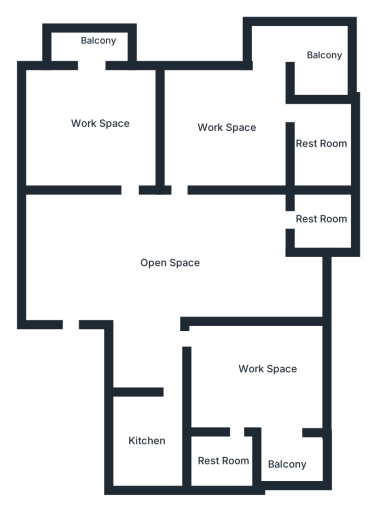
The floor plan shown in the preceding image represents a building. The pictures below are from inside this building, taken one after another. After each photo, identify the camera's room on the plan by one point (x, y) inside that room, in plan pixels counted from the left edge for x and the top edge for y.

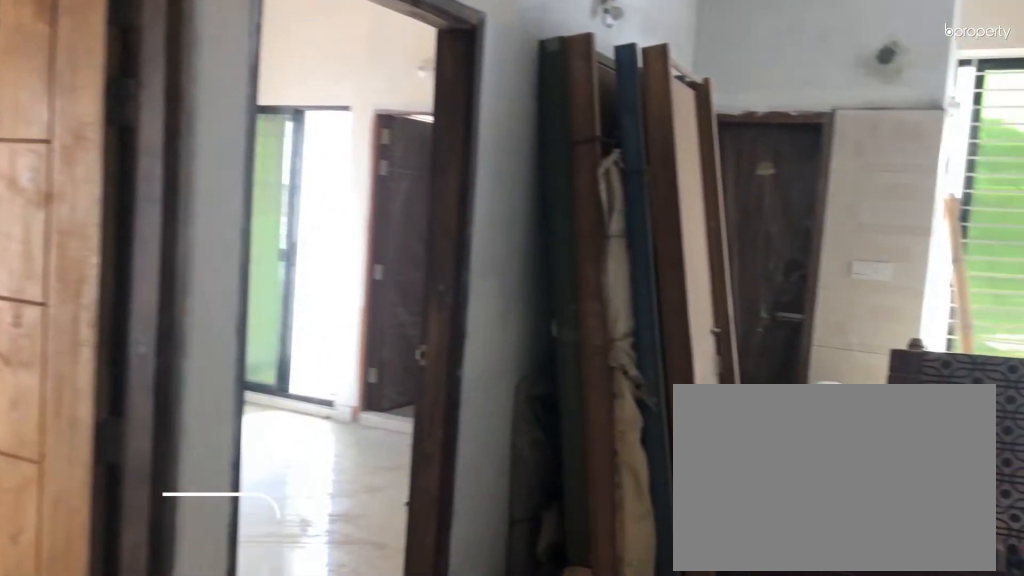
(165, 277)
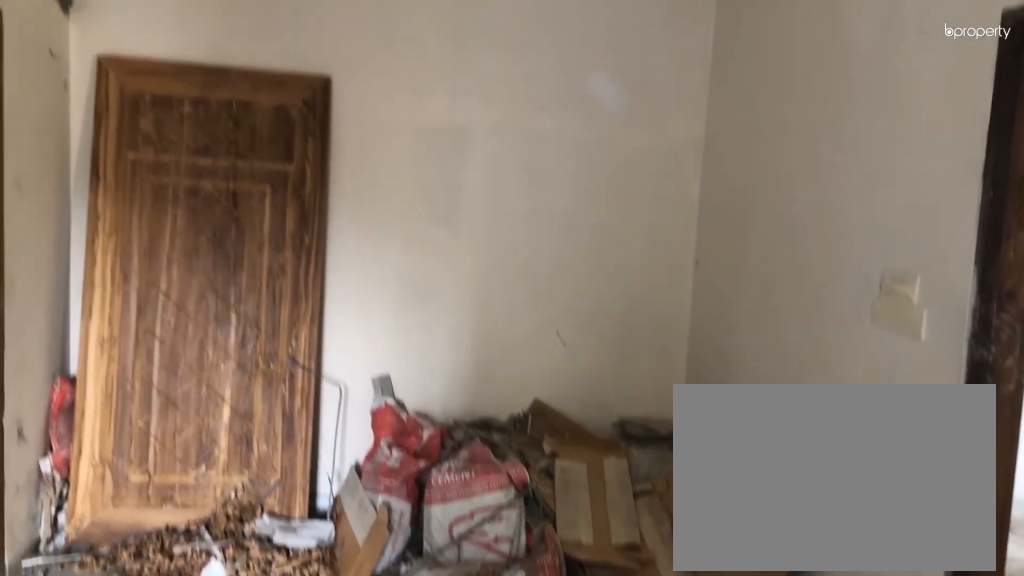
(165, 277)
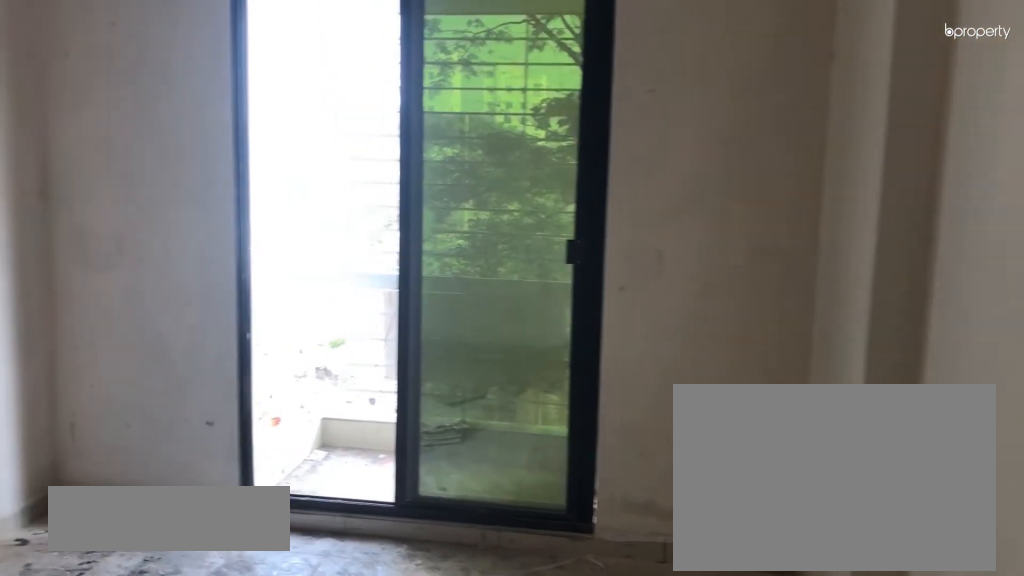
(100, 120)
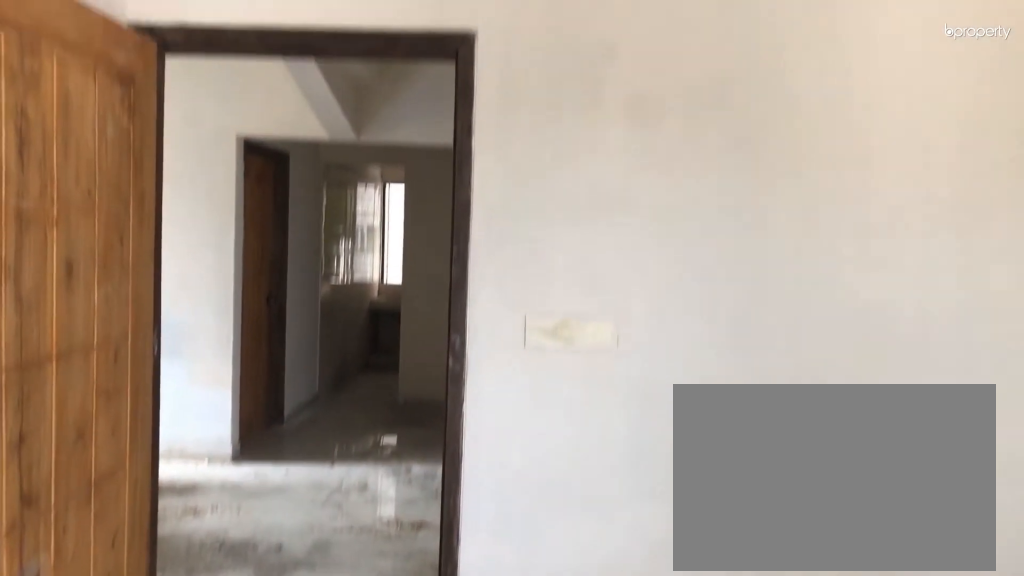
(100, 120)
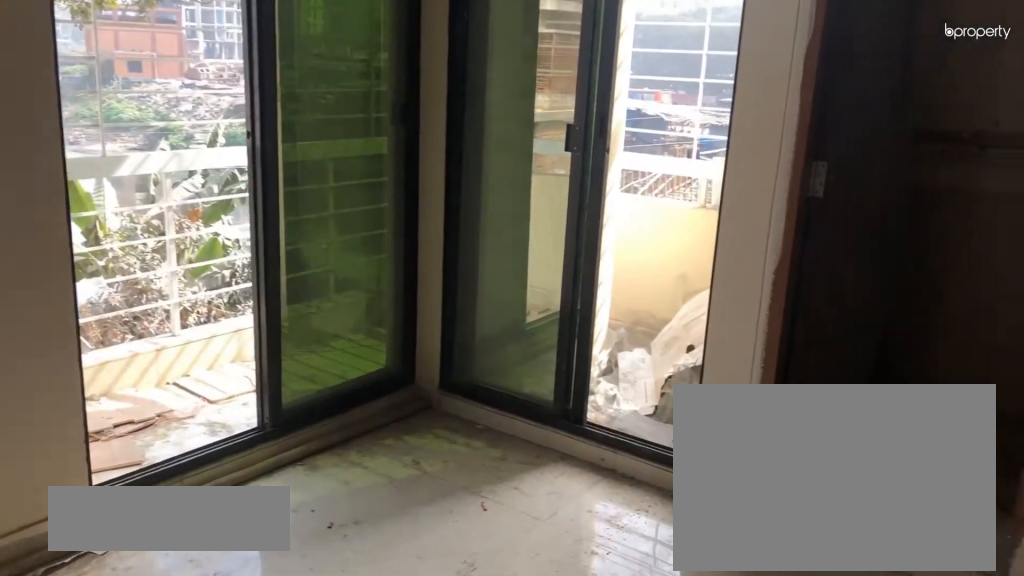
(220, 117)
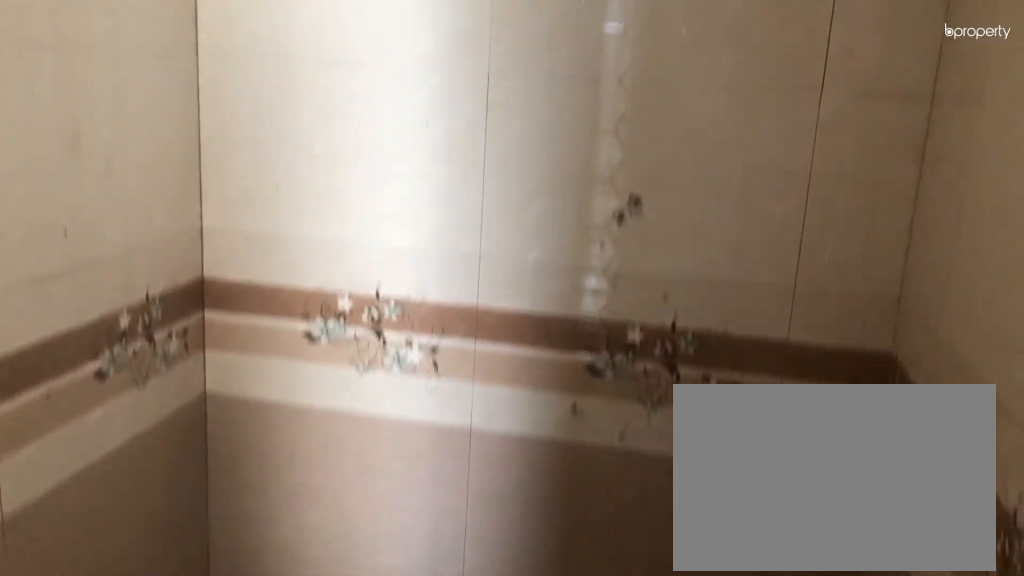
(324, 145)
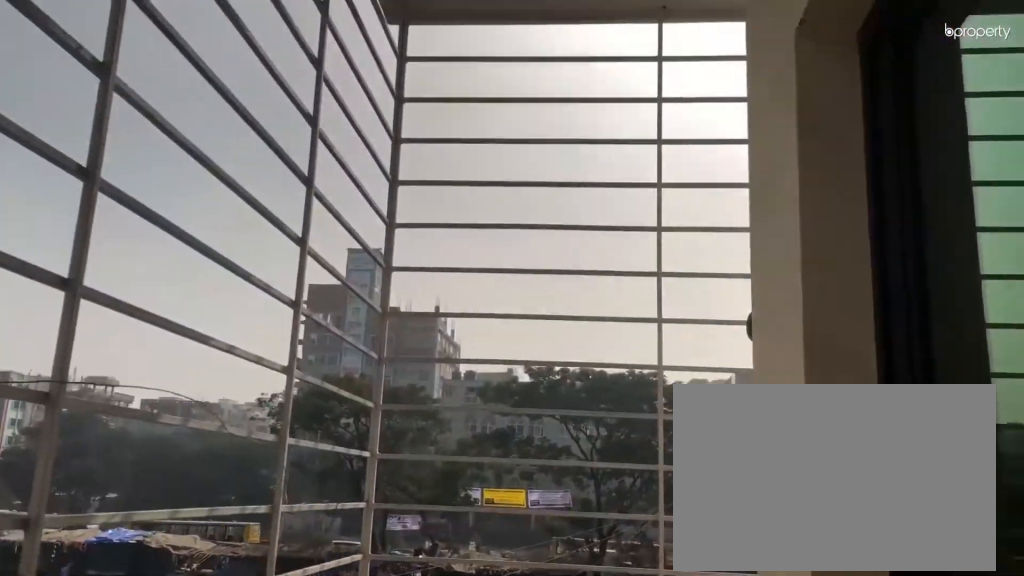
(325, 54)
